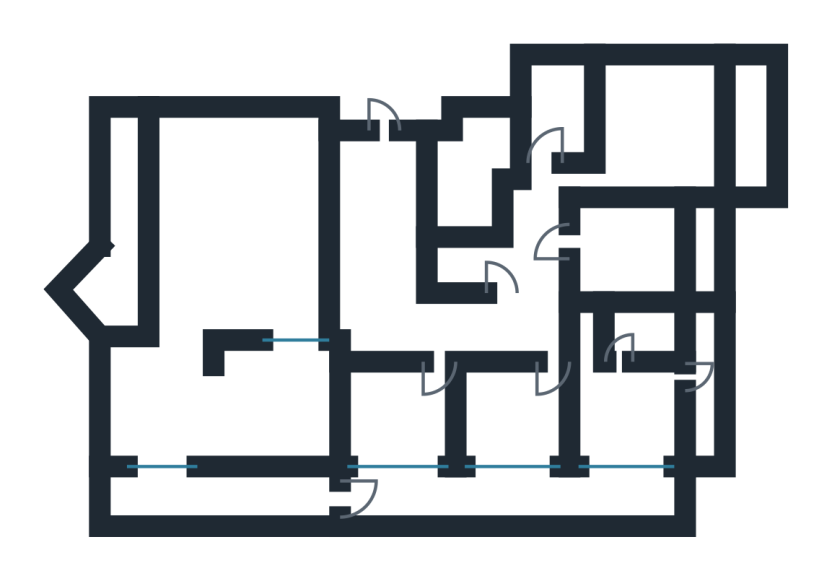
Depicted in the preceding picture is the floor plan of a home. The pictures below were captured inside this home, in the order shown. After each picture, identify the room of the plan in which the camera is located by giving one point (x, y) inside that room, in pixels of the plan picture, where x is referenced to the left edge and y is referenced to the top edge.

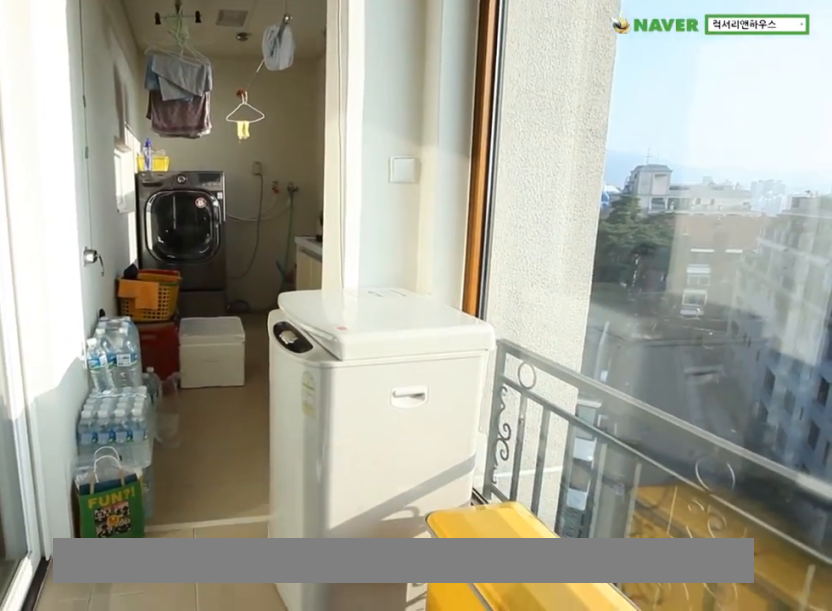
(217, 496)
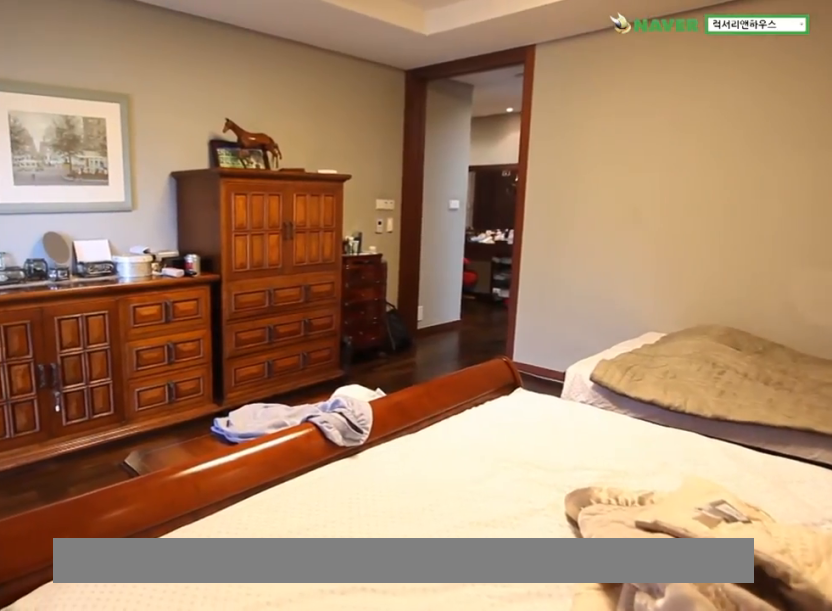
(692, 127)
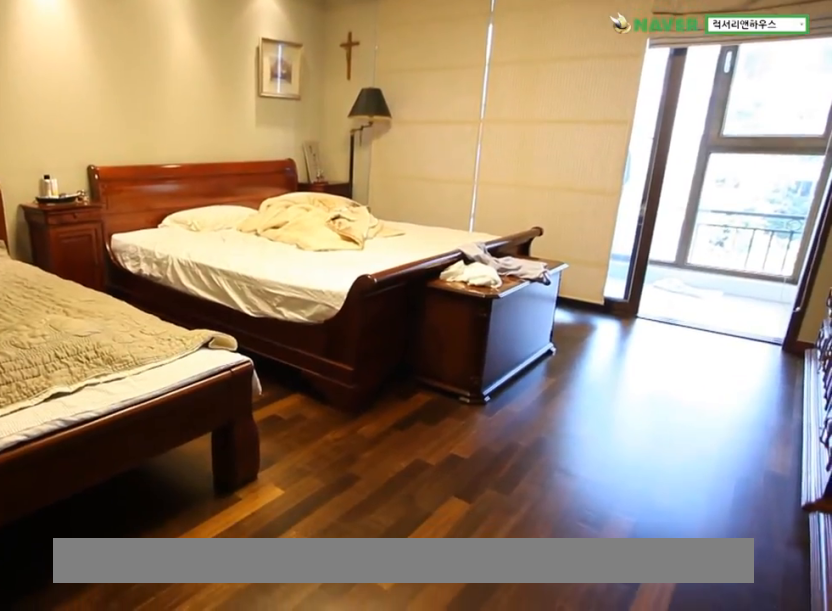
(692, 127)
